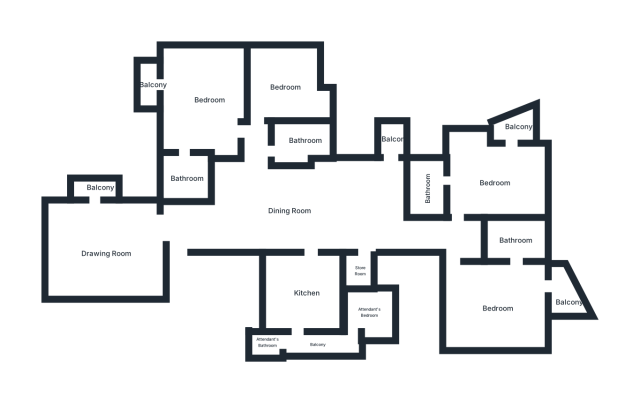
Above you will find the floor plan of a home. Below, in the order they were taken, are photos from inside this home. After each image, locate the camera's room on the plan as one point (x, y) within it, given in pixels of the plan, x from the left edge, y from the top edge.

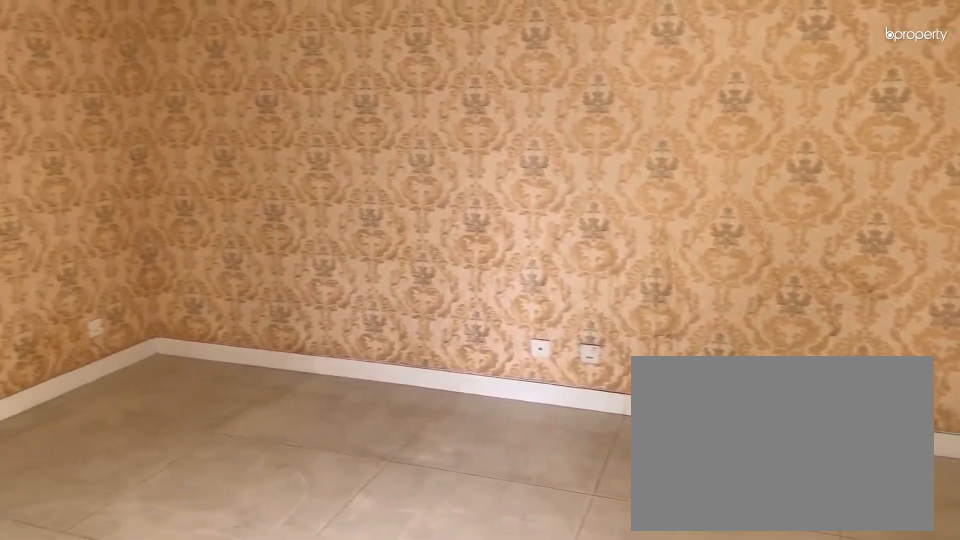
(104, 257)
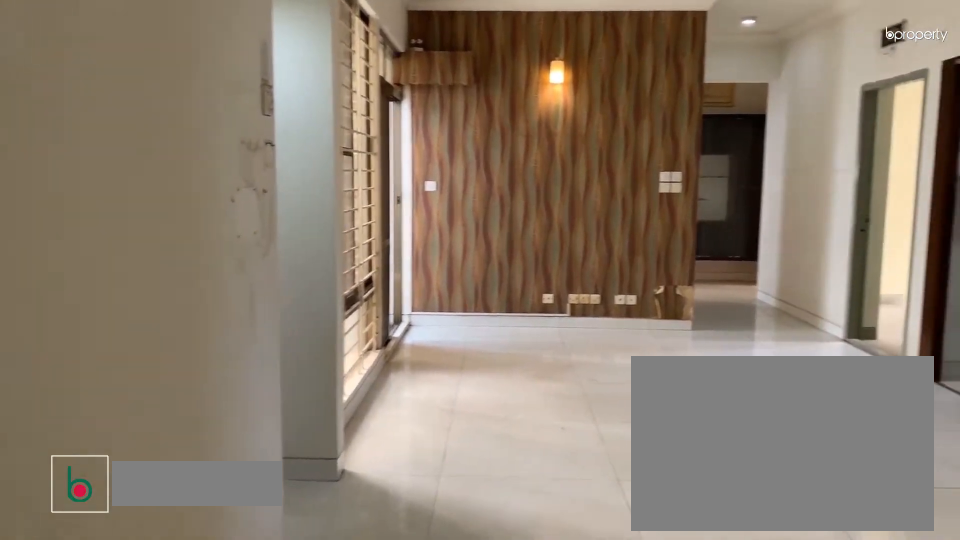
(289, 211)
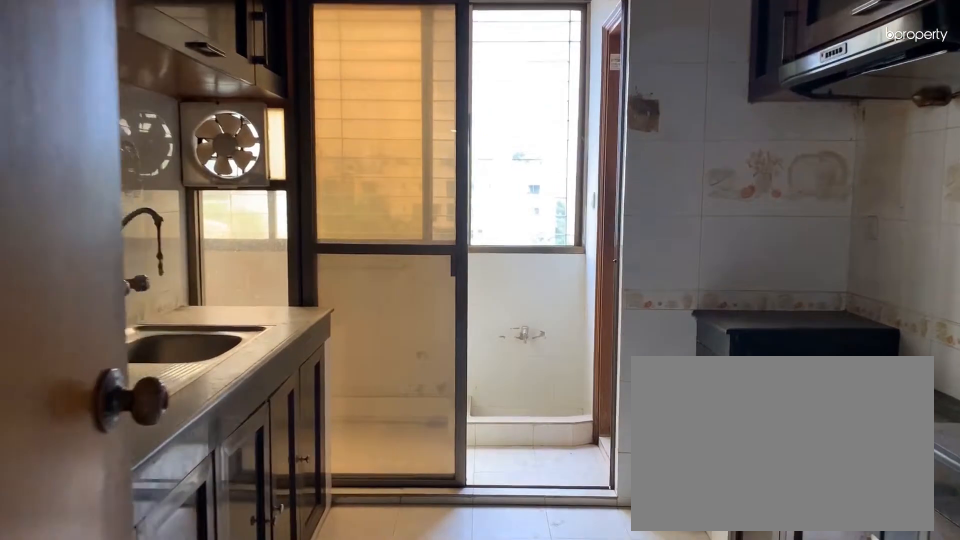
(309, 293)
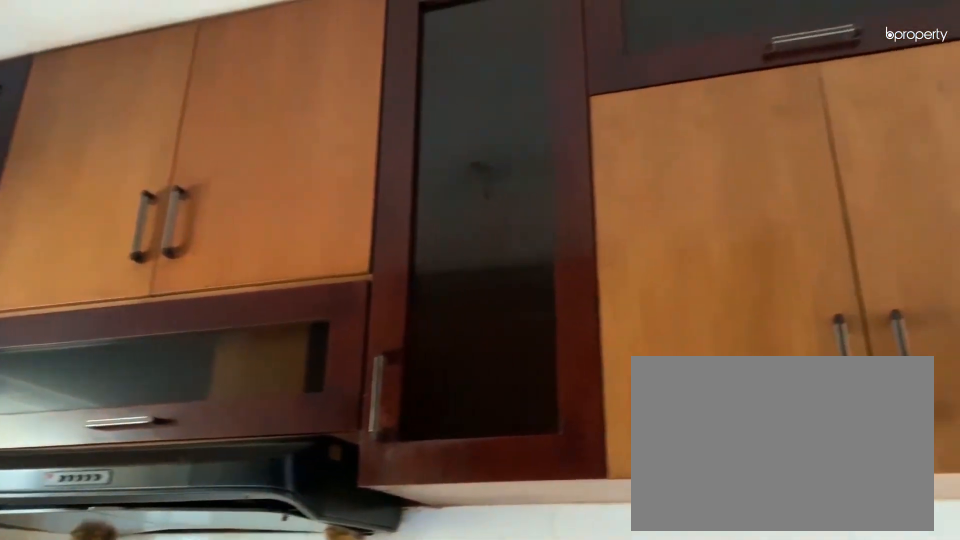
(308, 293)
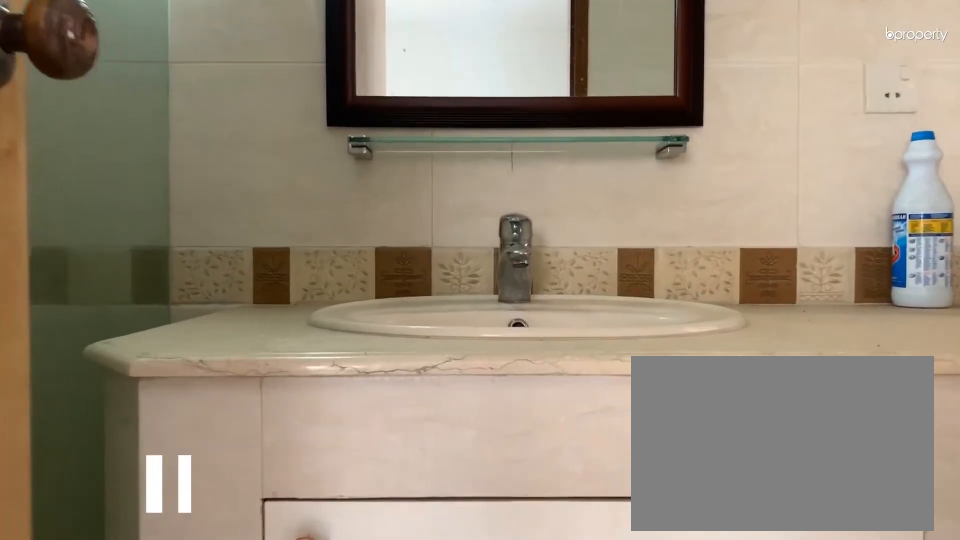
(517, 242)
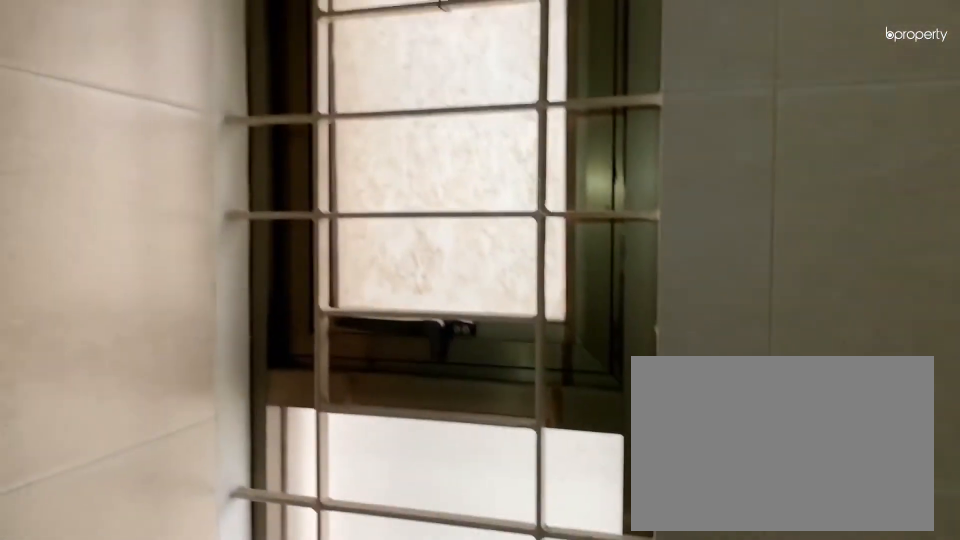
(517, 242)
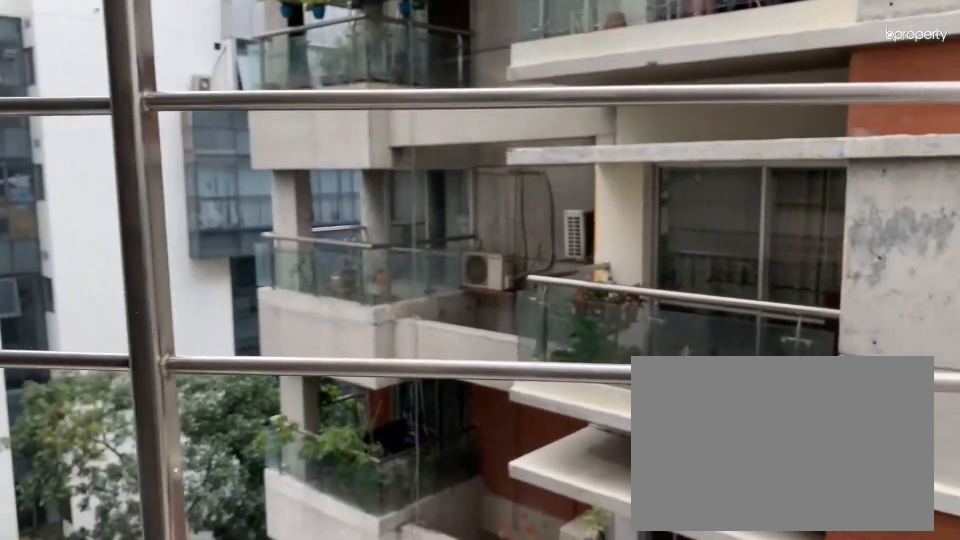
(567, 301)
